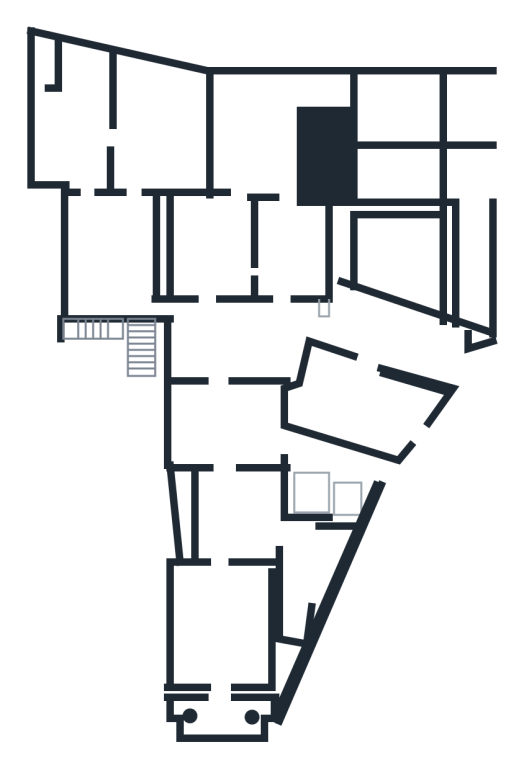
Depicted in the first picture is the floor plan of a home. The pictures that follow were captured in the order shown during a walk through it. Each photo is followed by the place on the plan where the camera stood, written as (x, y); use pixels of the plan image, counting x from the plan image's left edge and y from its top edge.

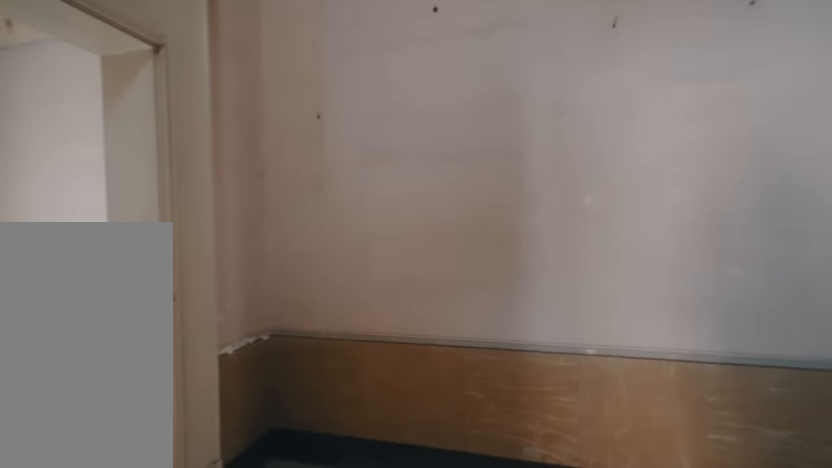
(222, 553)
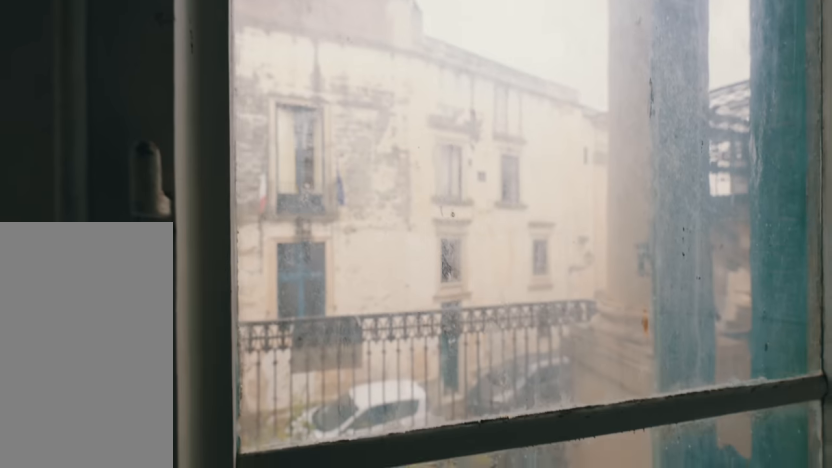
(227, 626)
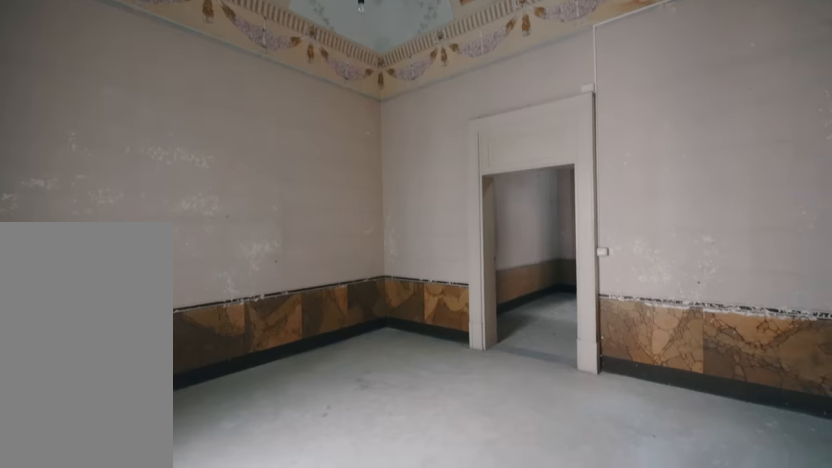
(227, 626)
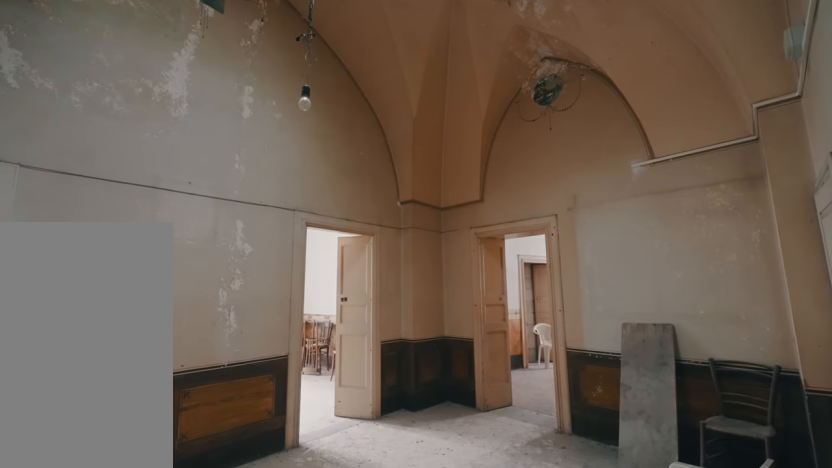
(238, 347)
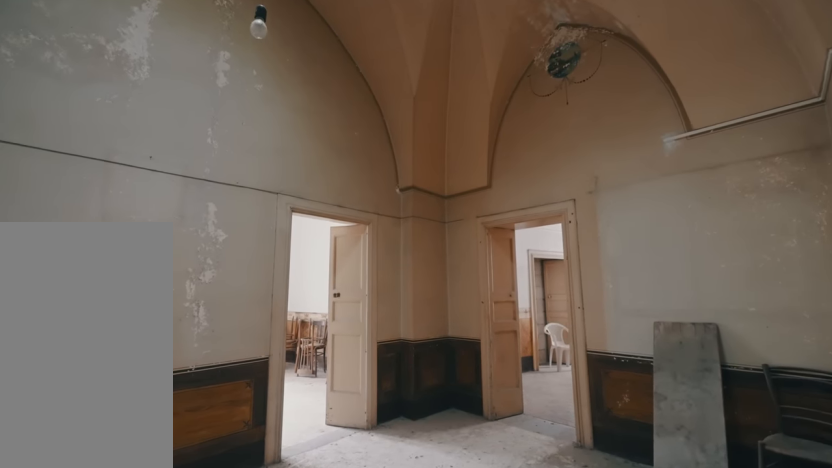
(238, 347)
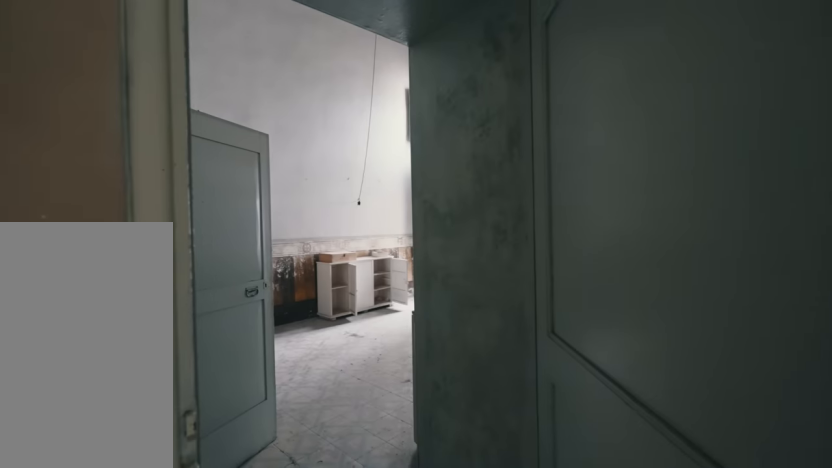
(222, 336)
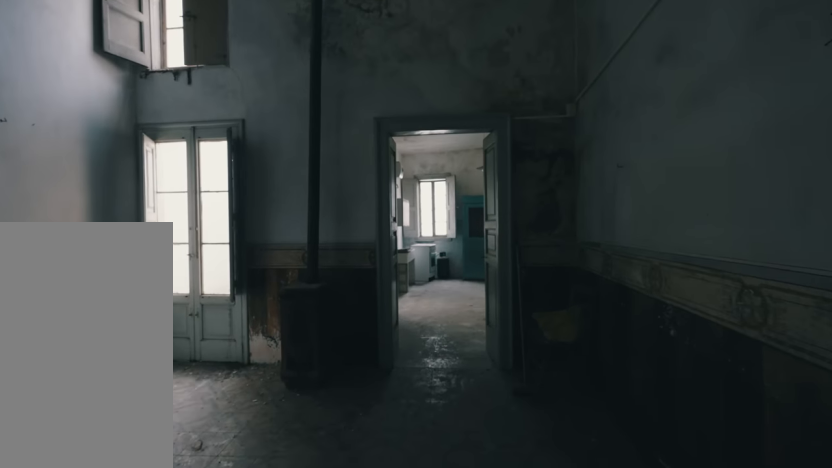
(112, 261)
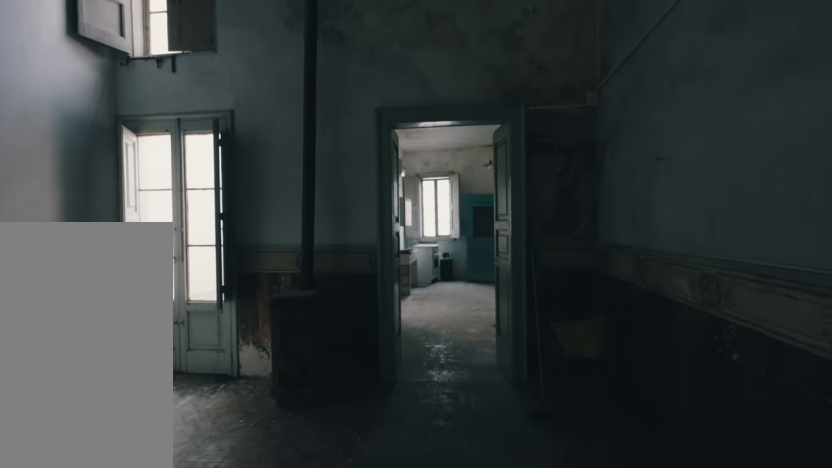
(113, 261)
